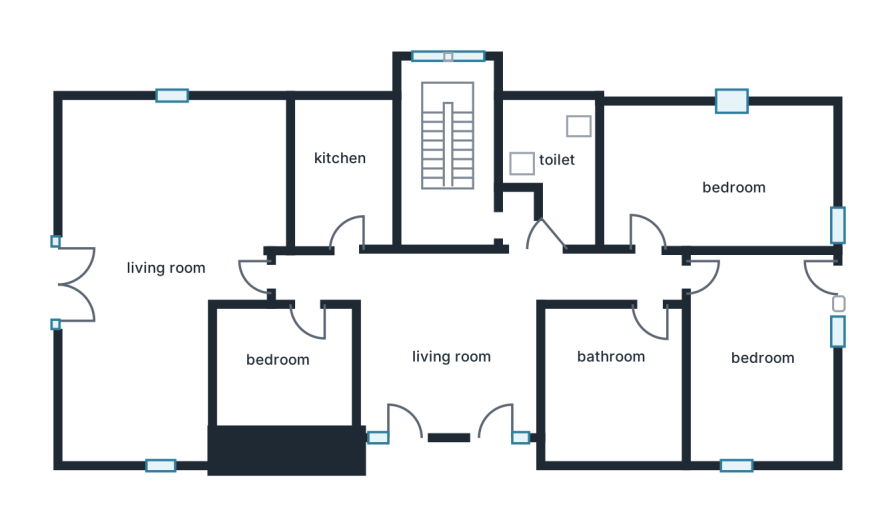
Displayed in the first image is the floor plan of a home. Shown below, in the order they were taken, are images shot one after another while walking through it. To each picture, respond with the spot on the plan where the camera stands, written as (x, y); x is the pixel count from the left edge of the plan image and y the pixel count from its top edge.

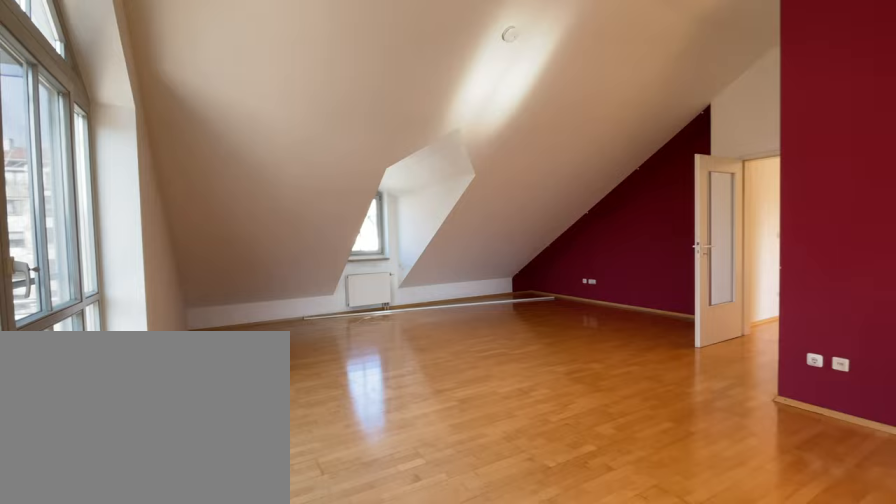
(165, 274)
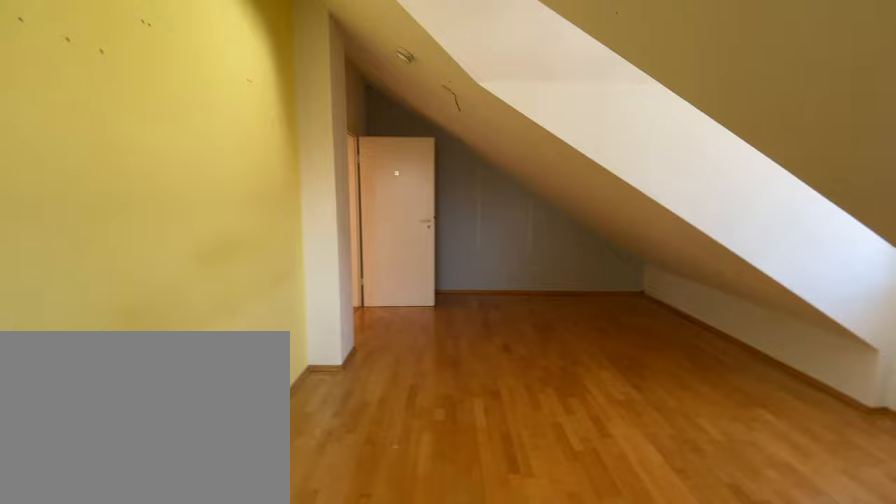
(787, 196)
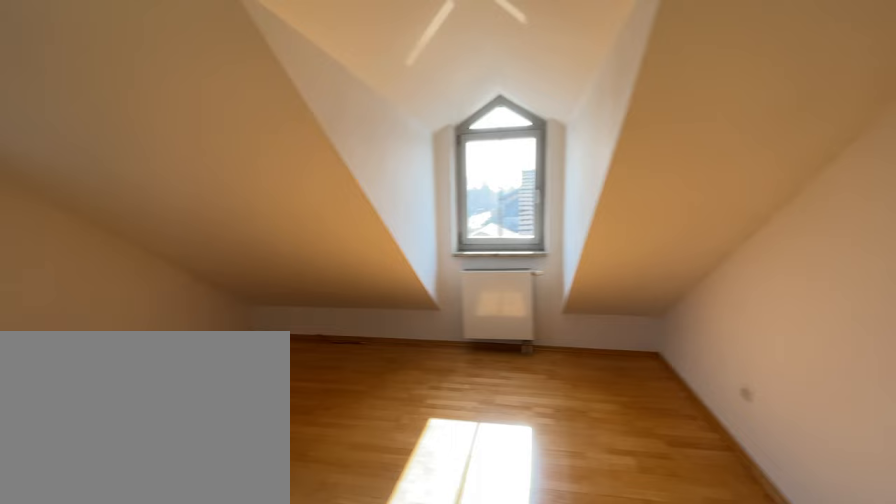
(731, 347)
